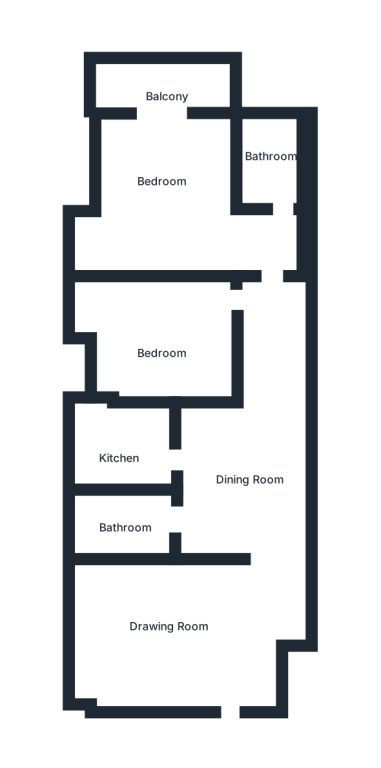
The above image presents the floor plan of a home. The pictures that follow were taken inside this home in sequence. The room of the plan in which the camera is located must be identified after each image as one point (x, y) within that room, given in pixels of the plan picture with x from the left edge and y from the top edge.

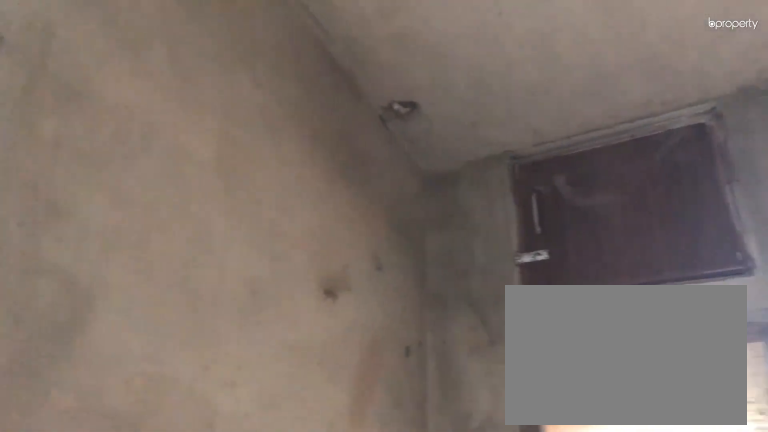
(224, 487)
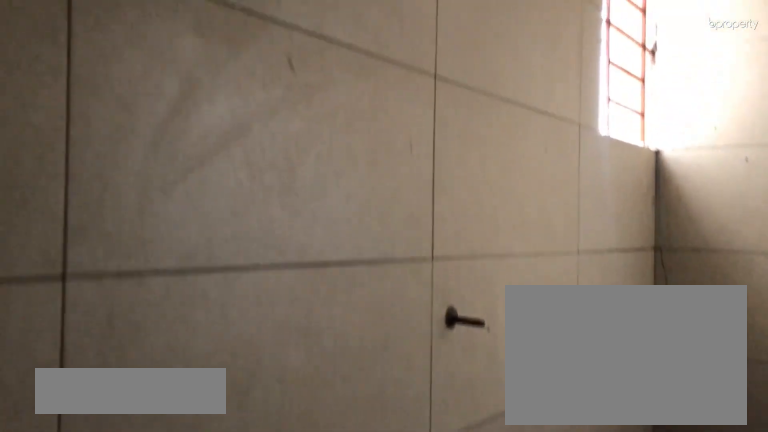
(125, 514)
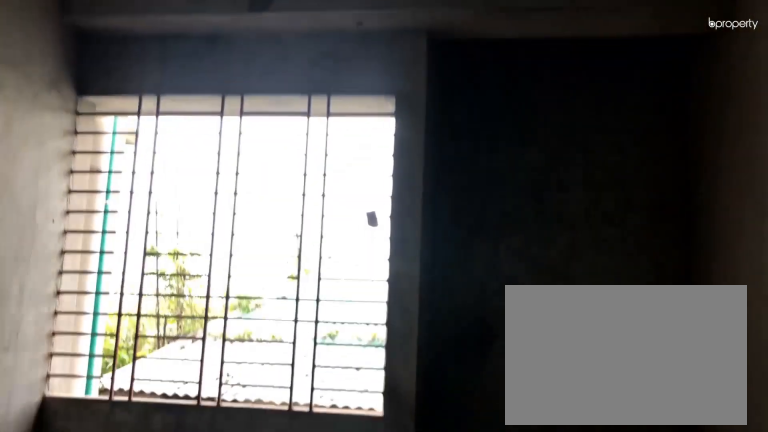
(178, 326)
